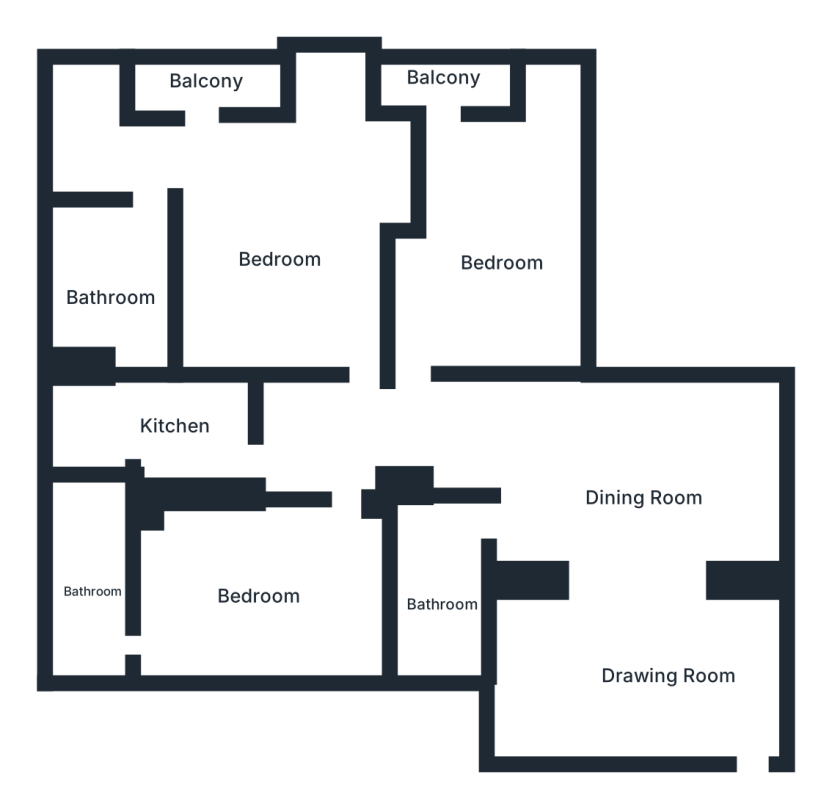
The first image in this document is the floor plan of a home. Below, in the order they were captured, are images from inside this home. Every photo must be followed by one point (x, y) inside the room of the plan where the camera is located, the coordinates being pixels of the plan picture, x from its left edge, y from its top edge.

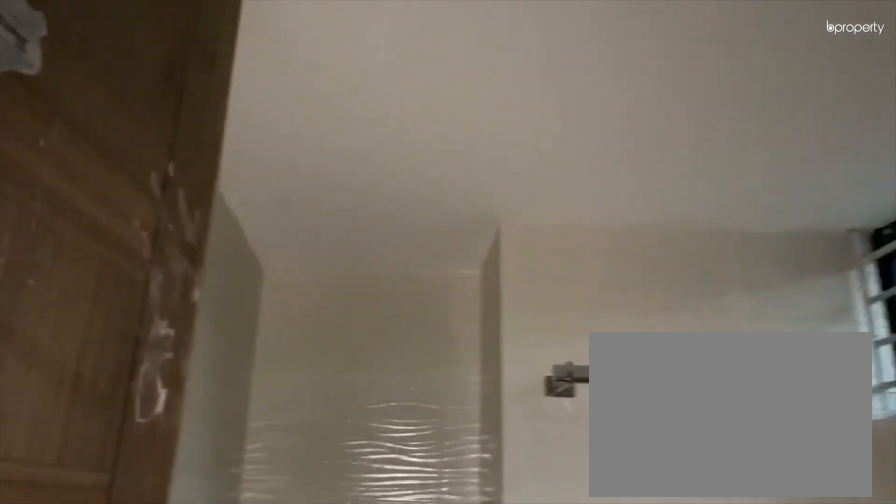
(111, 298)
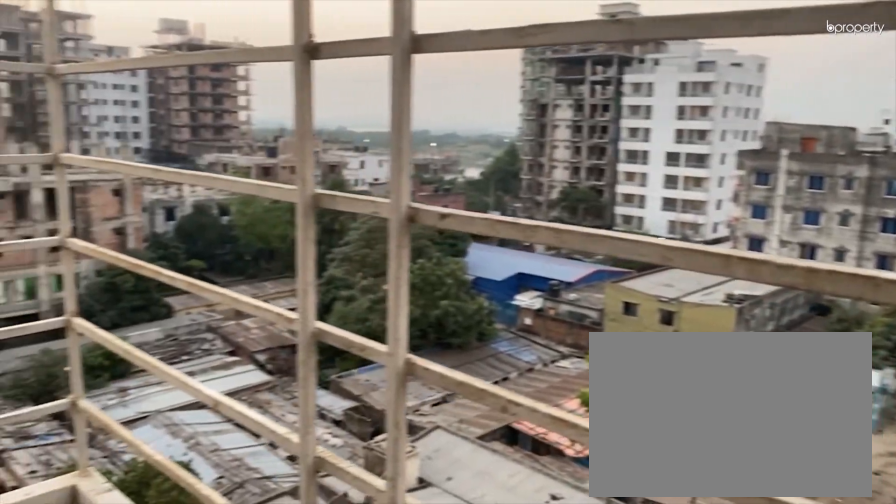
(207, 87)
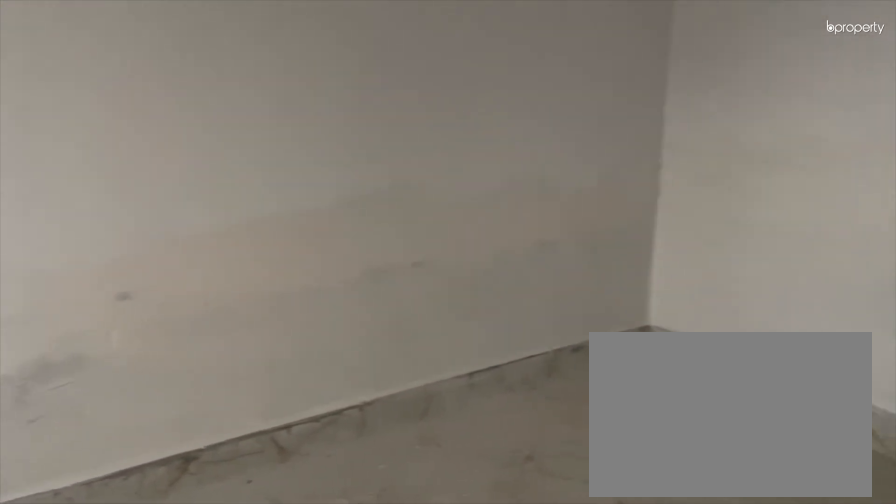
(508, 269)
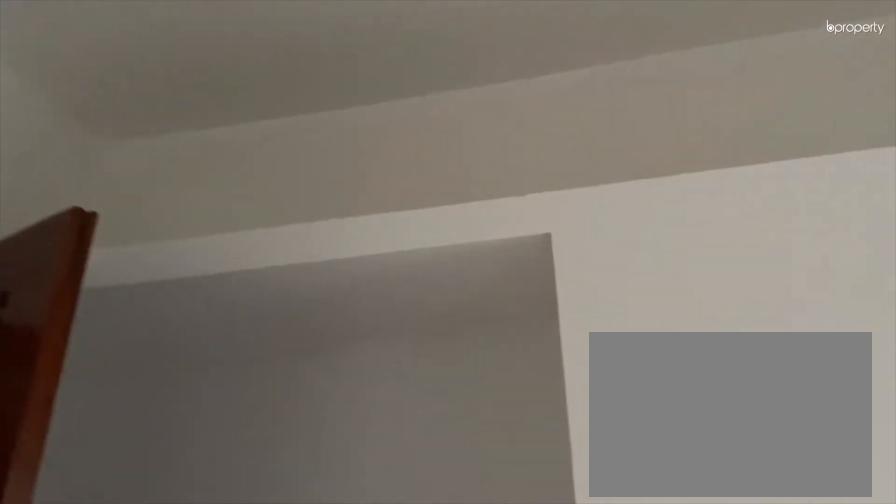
(508, 269)
